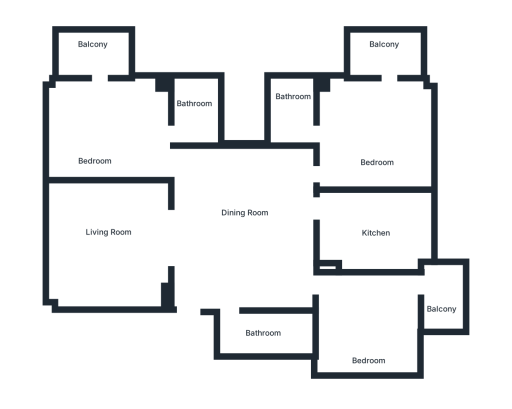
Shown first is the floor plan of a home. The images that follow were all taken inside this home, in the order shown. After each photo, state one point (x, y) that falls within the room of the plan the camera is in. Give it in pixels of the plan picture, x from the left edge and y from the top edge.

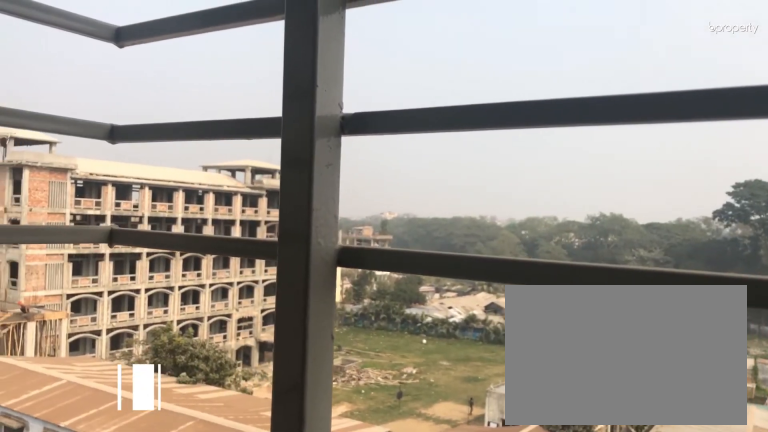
(441, 307)
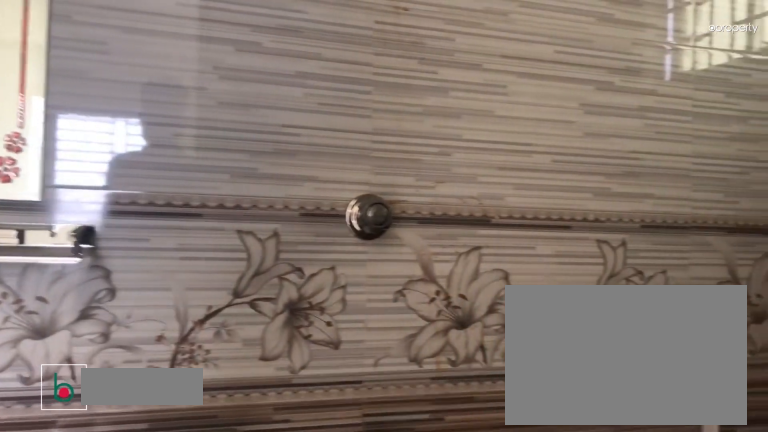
(288, 111)
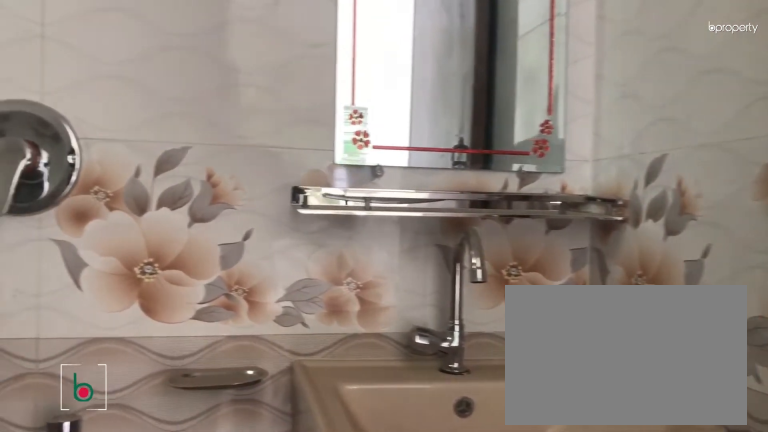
(191, 111)
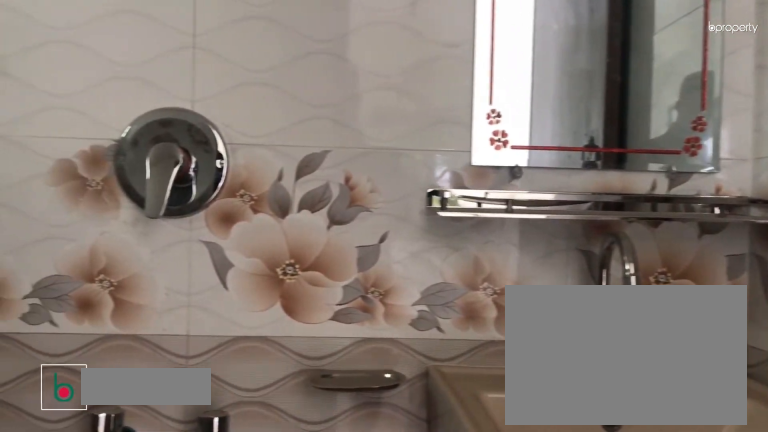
(191, 111)
